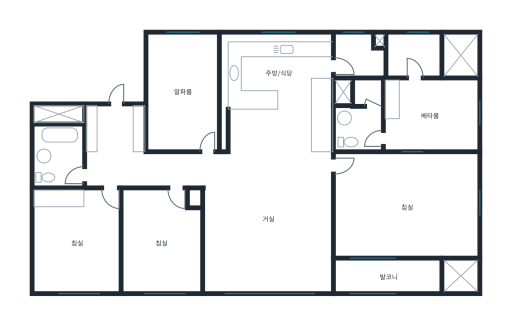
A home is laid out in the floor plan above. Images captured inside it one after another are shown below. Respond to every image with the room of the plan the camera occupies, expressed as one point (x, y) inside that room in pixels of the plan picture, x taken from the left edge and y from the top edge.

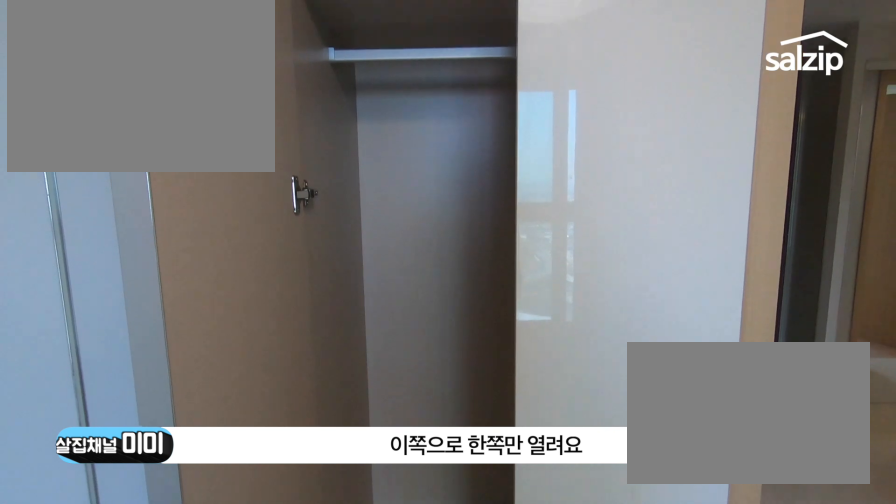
(77, 241)
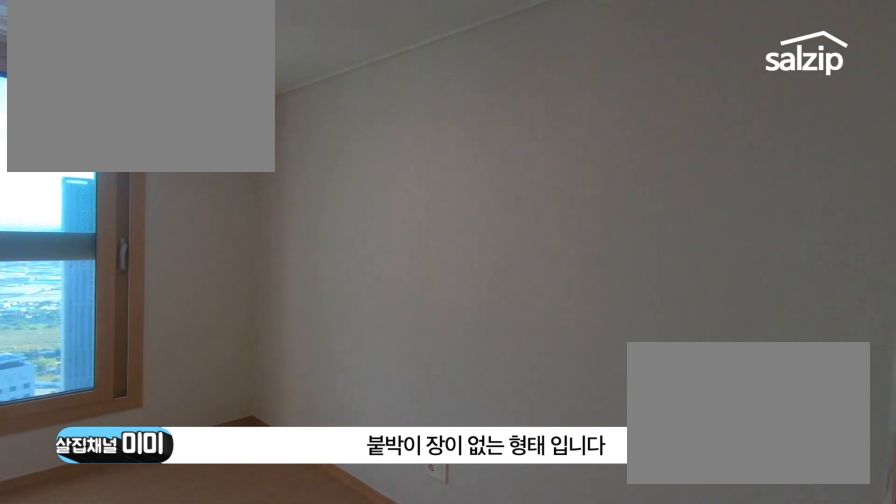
(160, 240)
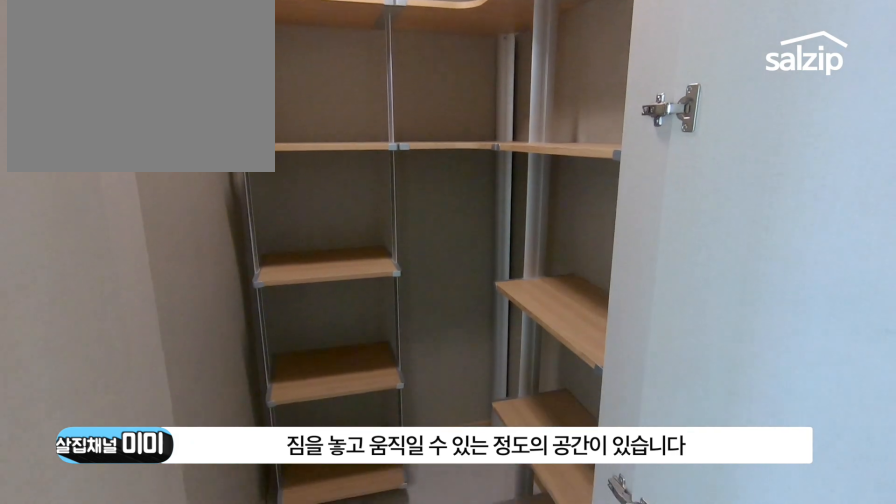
(183, 93)
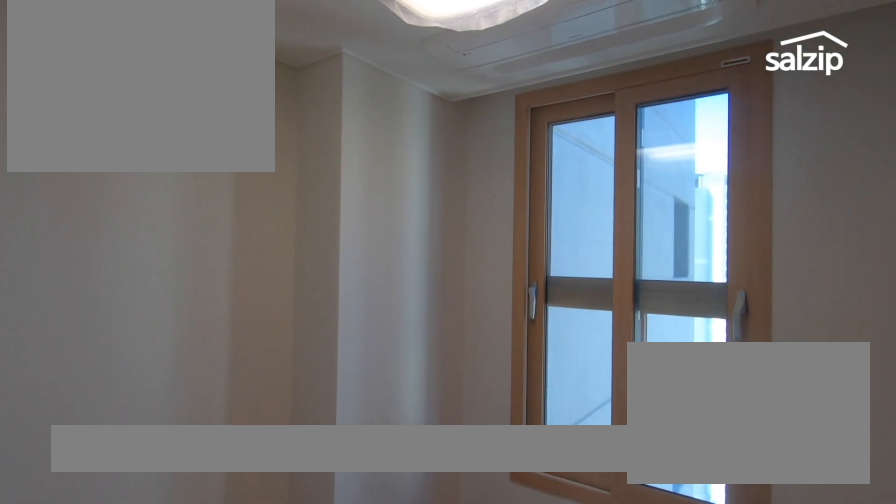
(183, 93)
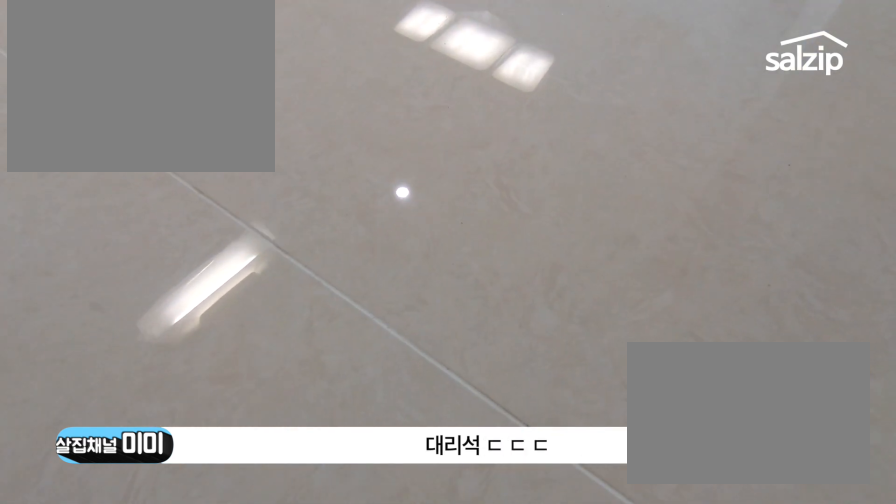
(270, 228)
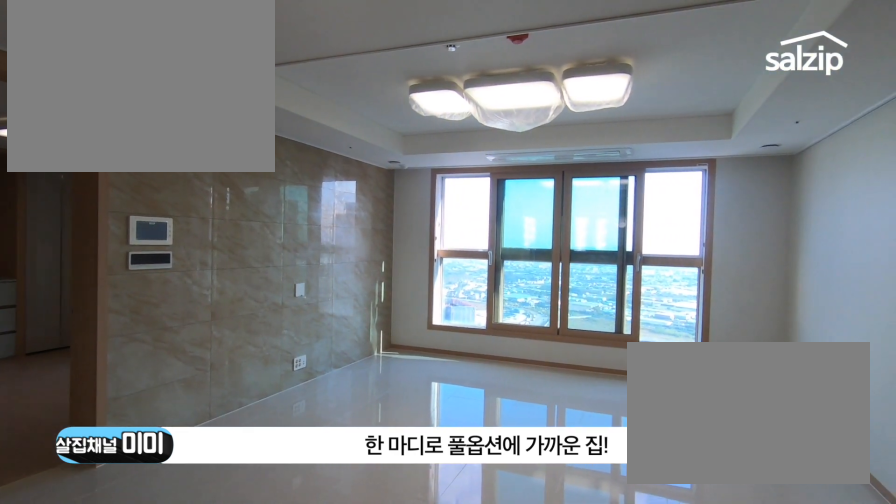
(247, 202)
